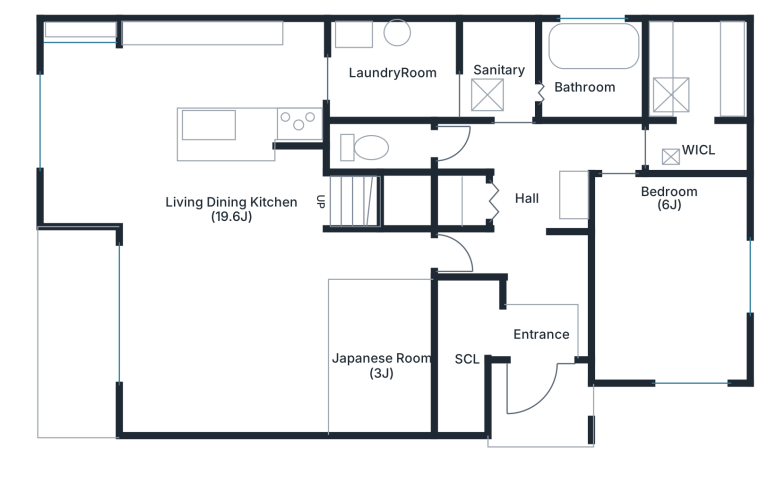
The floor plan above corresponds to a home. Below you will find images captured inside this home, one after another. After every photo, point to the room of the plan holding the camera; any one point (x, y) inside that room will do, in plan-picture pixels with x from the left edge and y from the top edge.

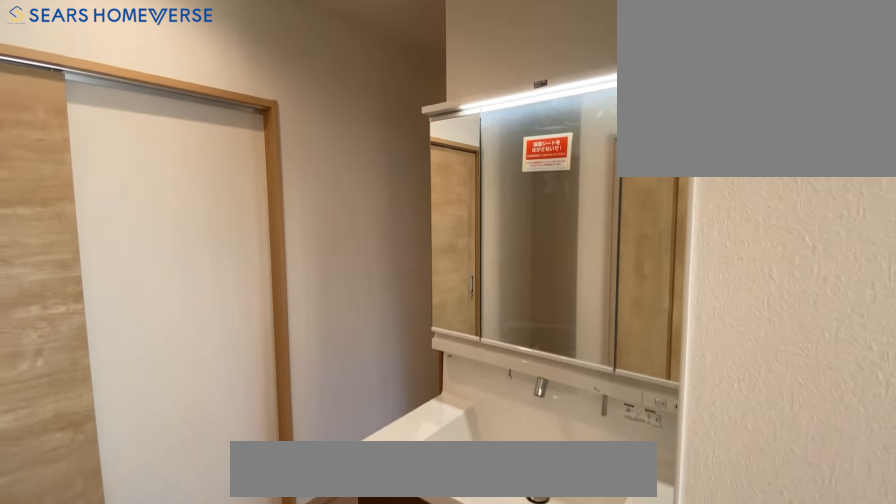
(526, 205)
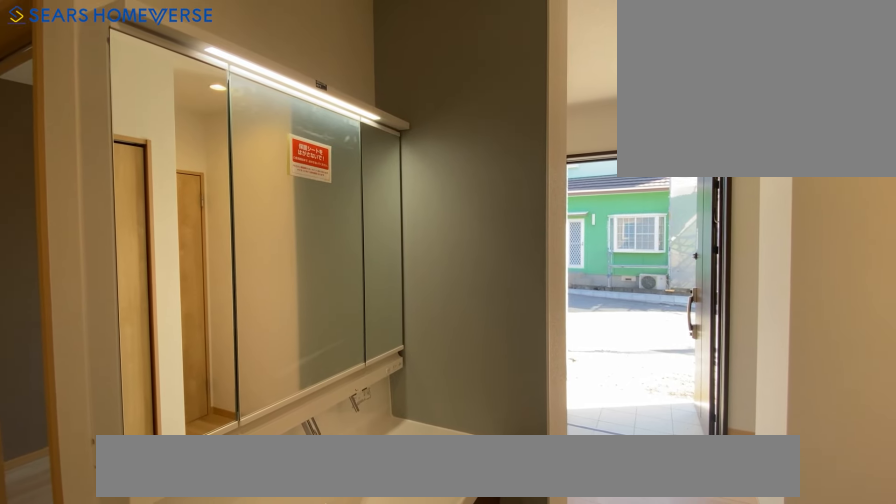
(526, 205)
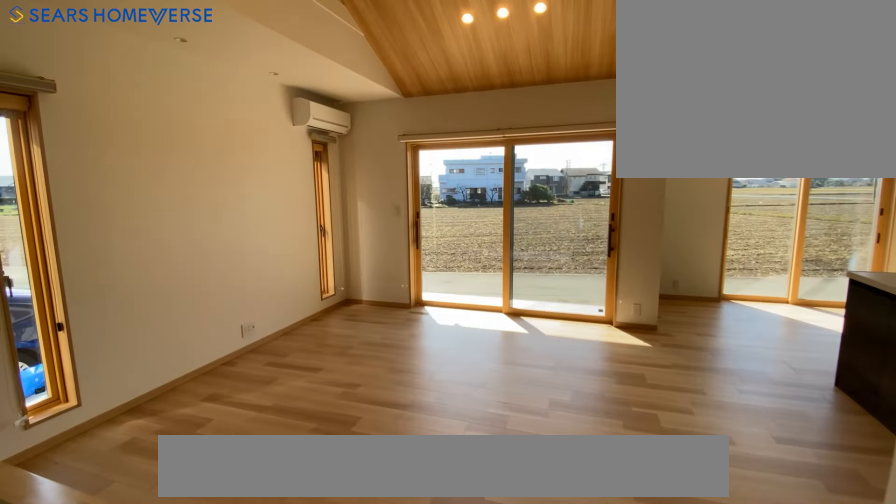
(208, 321)
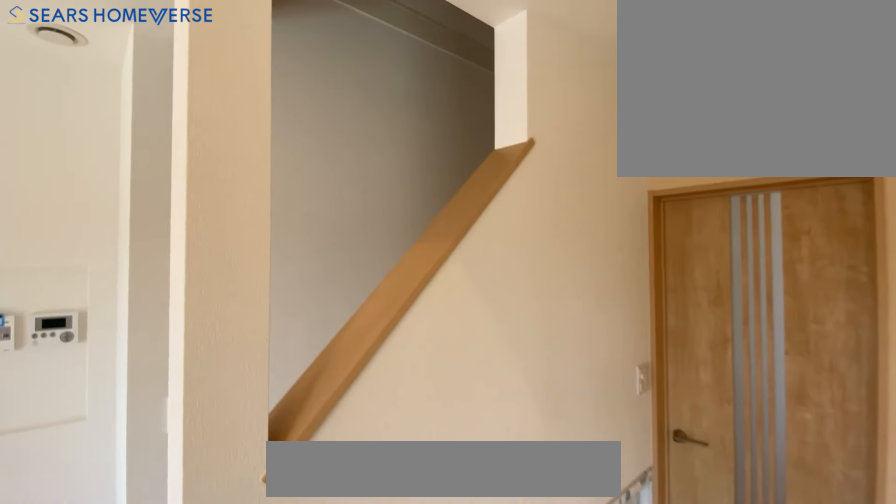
(208, 321)
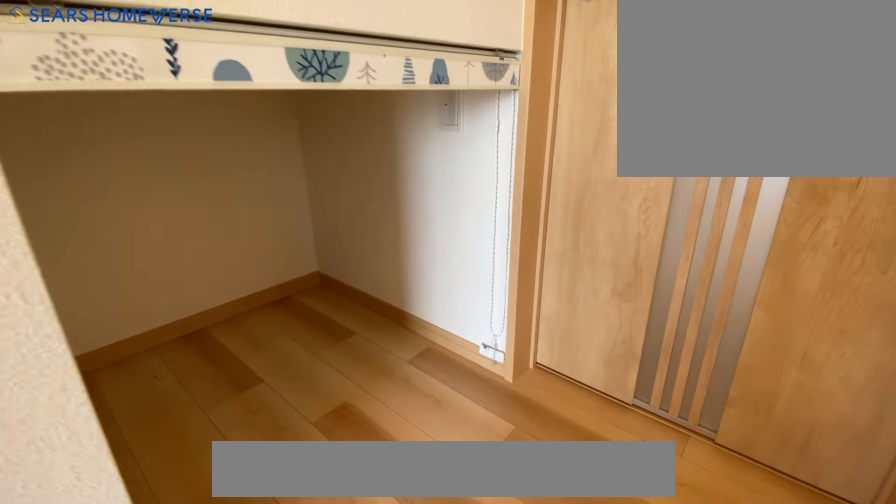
(401, 203)
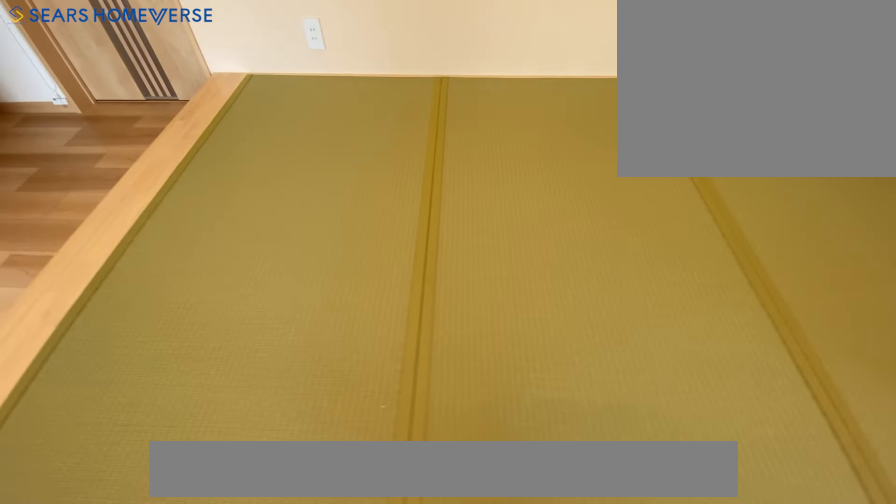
(383, 359)
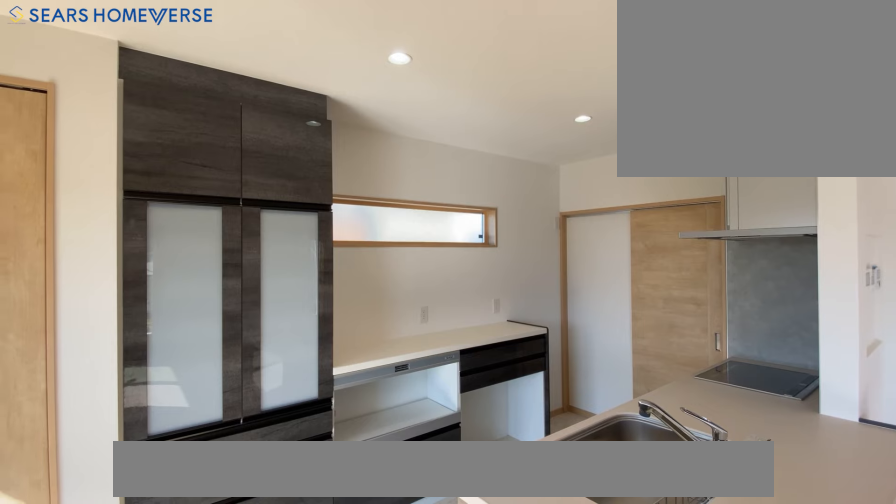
(232, 76)
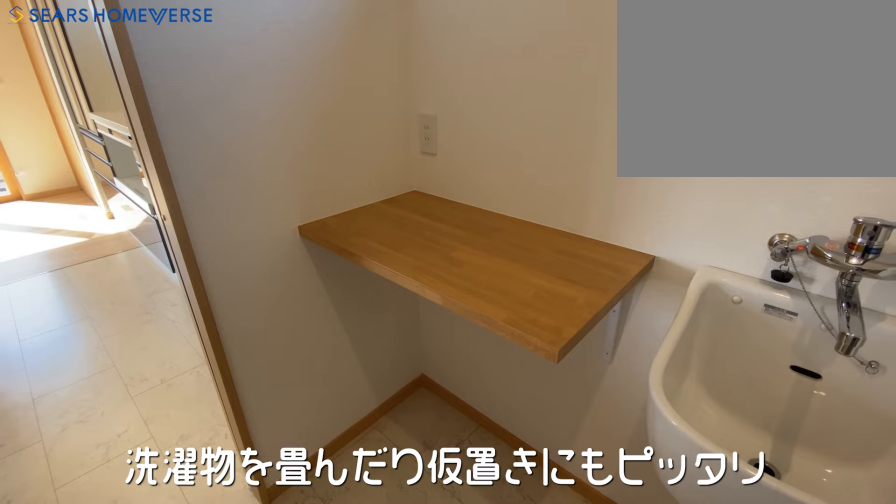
(395, 78)
